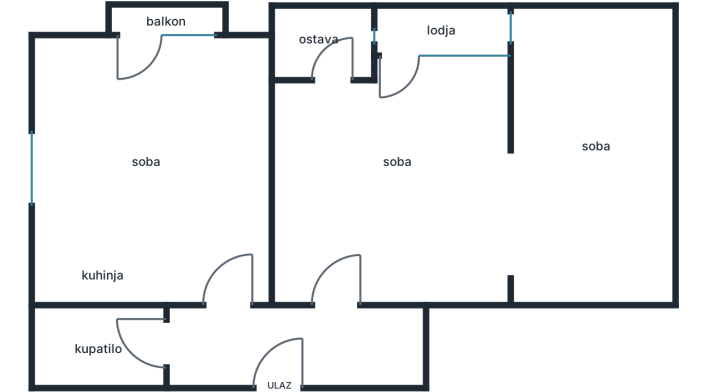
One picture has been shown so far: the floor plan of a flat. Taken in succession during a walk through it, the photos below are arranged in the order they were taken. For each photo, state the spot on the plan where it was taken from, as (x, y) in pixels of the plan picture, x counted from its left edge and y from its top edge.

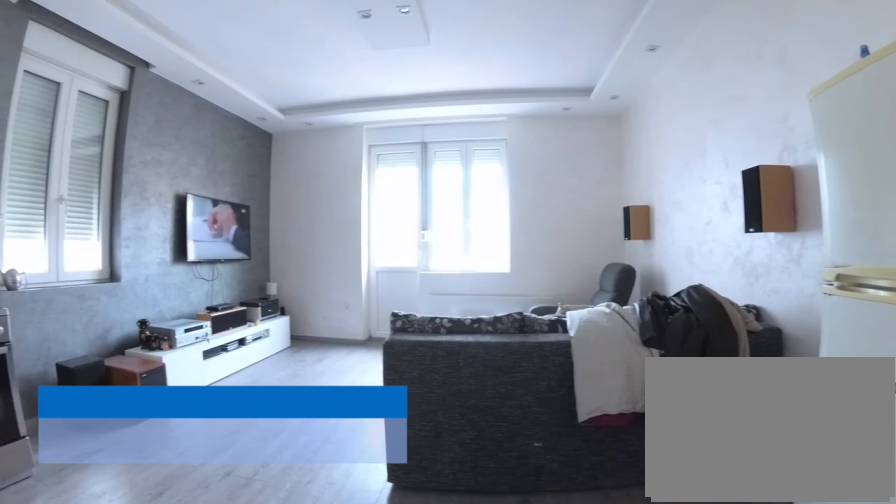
(237, 271)
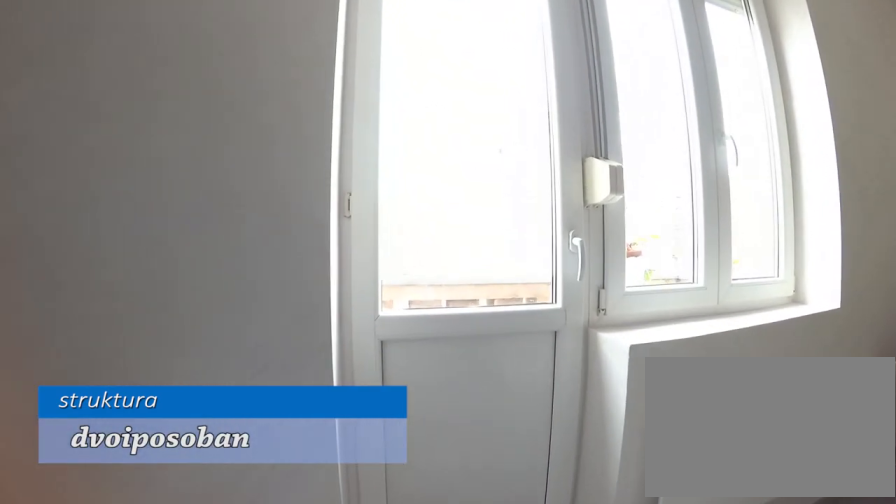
(124, 120)
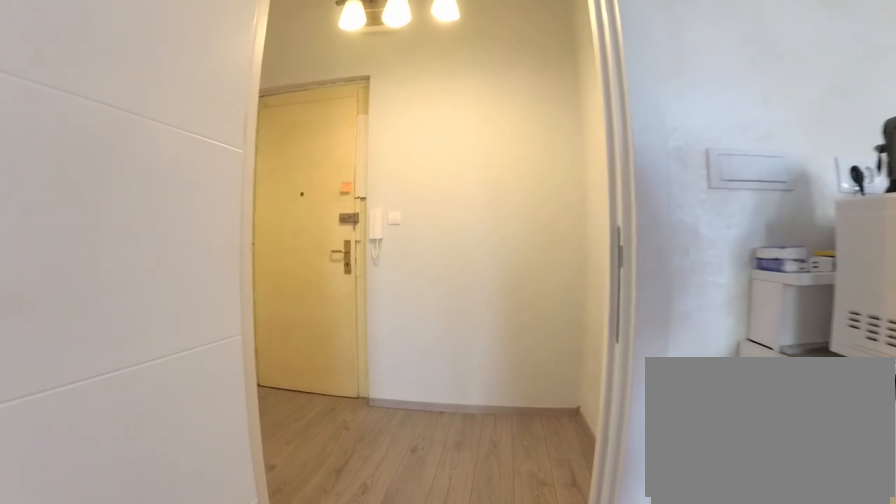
(210, 227)
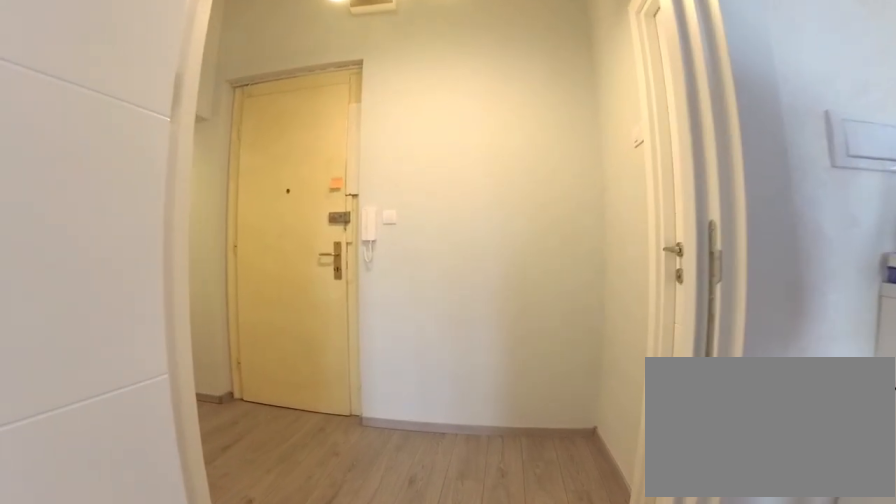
(217, 240)
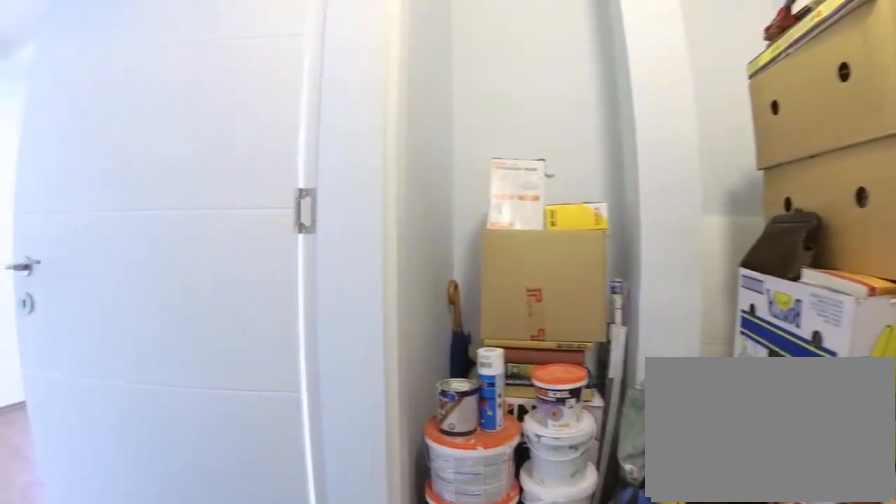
(314, 347)
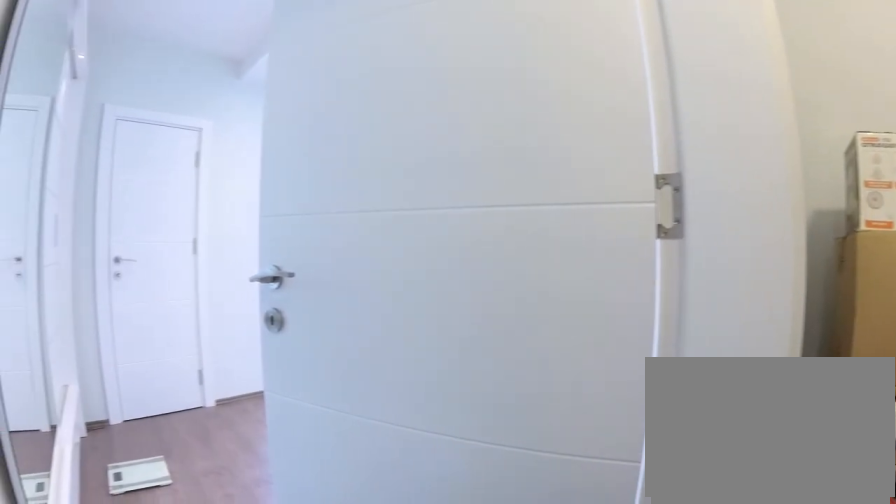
(326, 345)
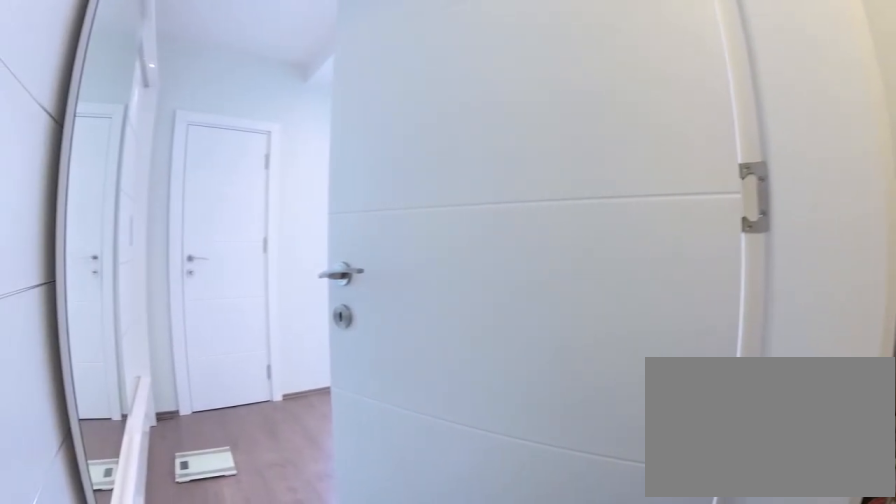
(329, 344)
